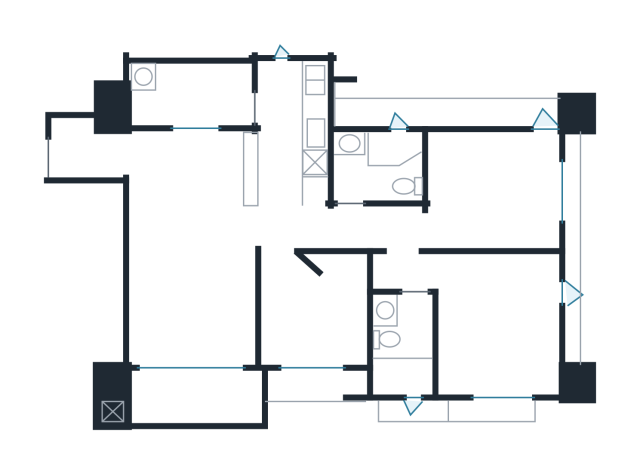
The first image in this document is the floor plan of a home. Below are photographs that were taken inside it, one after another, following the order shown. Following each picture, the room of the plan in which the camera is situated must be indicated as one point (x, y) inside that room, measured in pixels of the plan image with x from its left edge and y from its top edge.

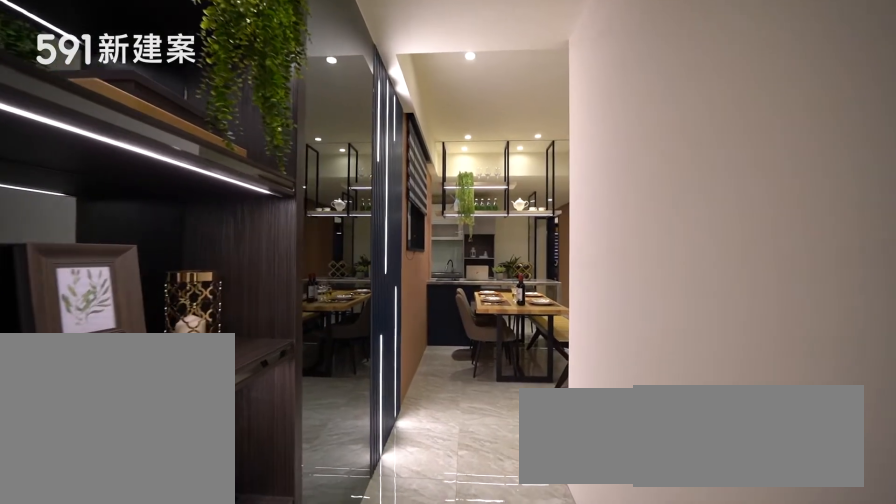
(89, 145)
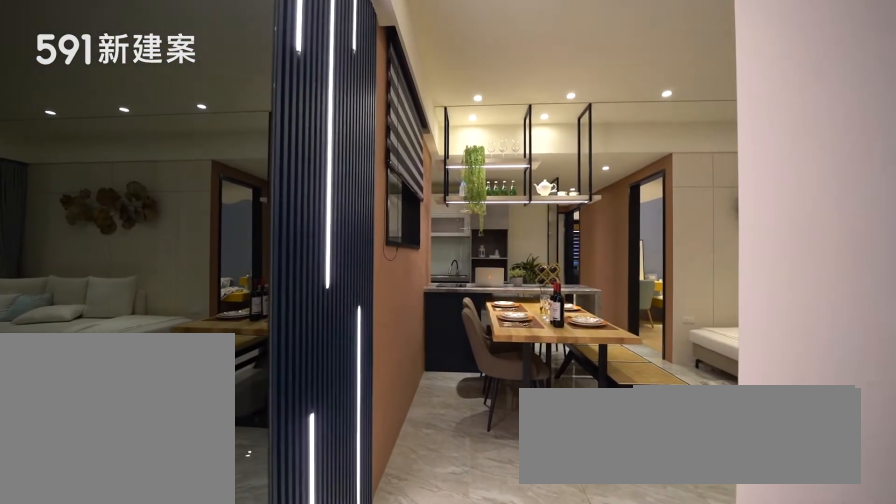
(89, 145)
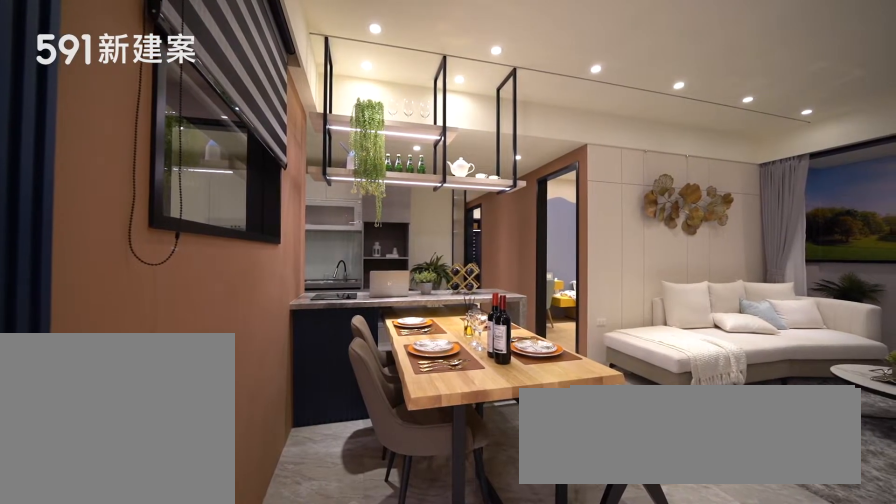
(197, 173)
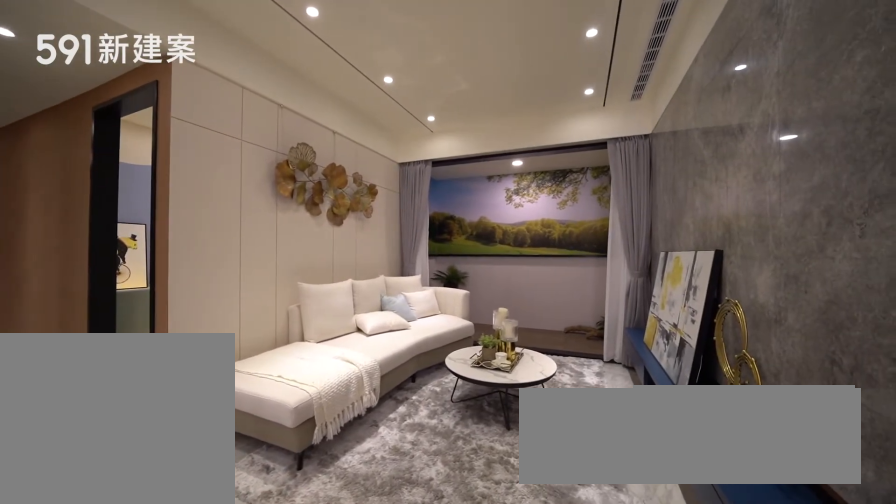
(194, 296)
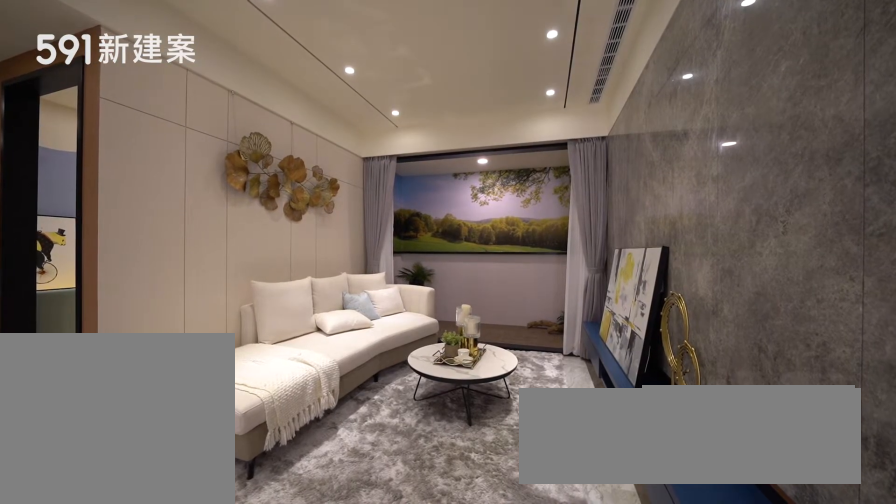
(194, 296)
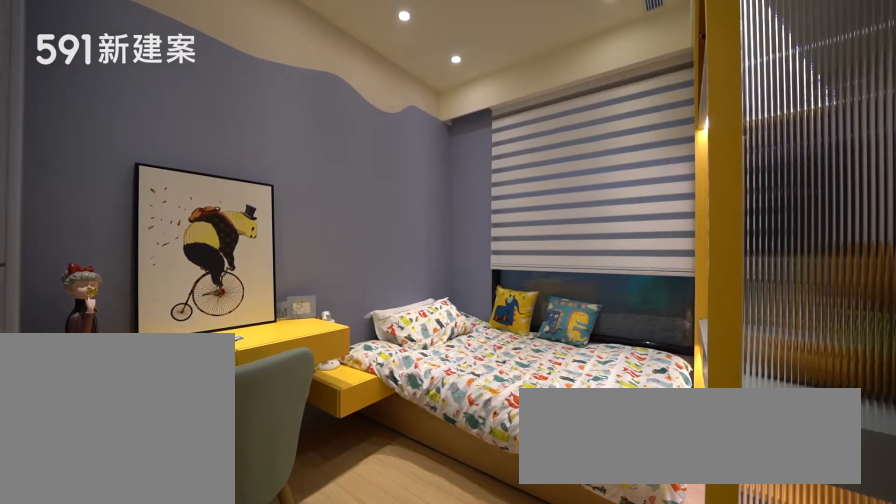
(318, 310)
